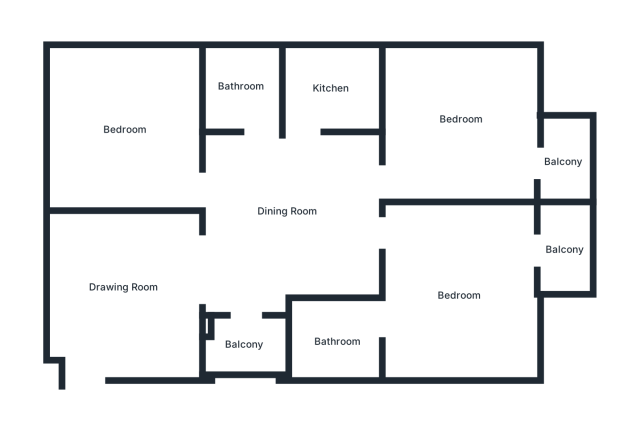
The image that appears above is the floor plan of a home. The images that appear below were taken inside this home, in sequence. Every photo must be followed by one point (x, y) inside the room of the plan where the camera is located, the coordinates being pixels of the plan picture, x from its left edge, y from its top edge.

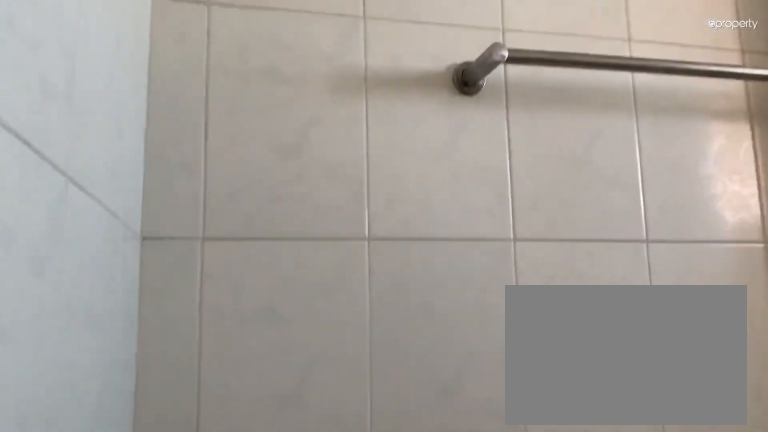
(239, 87)
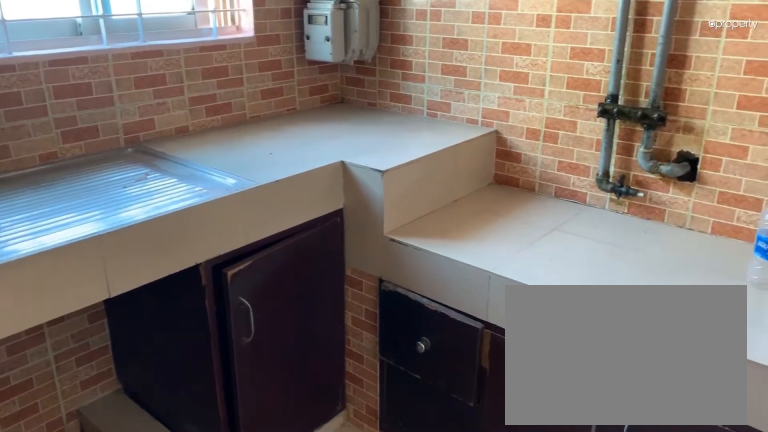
(328, 88)
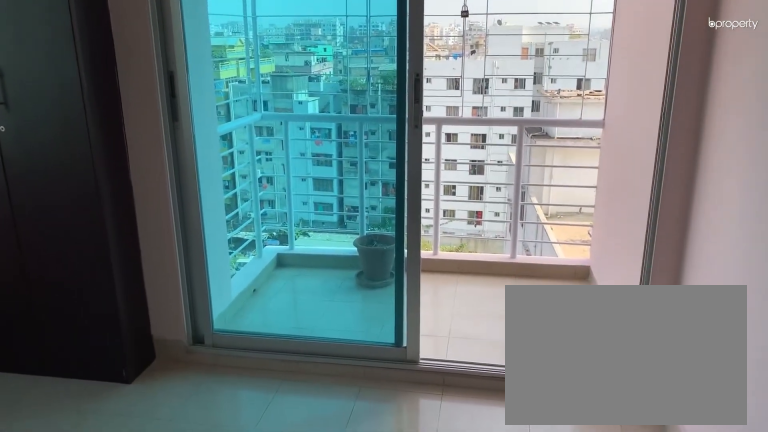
(462, 119)
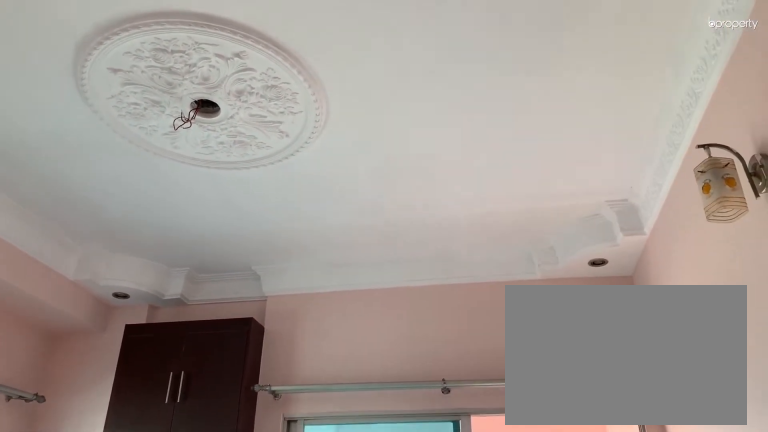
(462, 119)
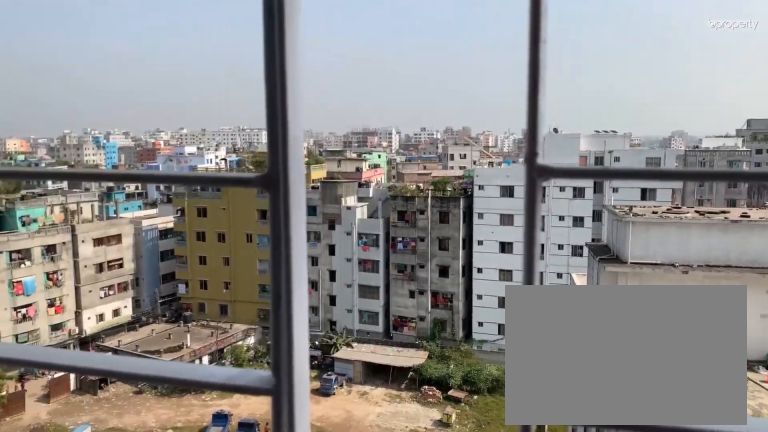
(564, 162)
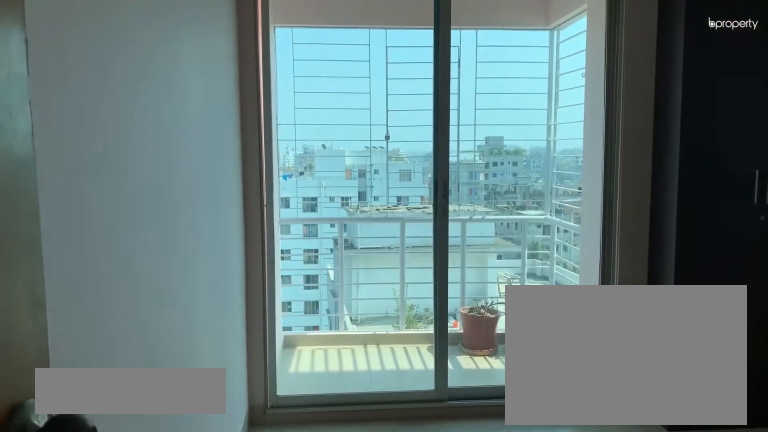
(459, 298)
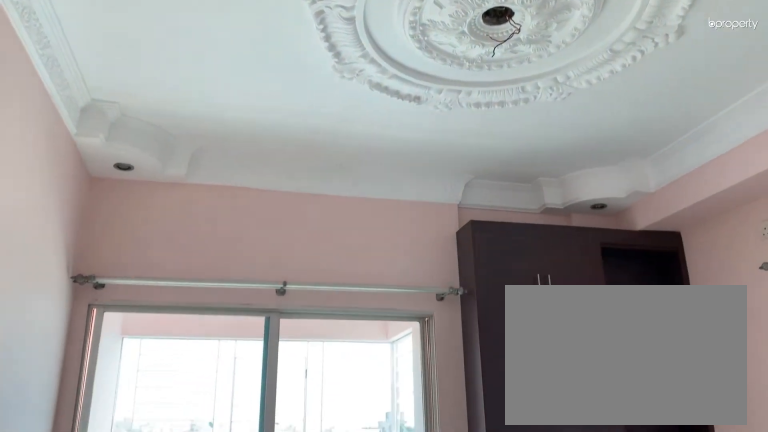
(459, 298)
